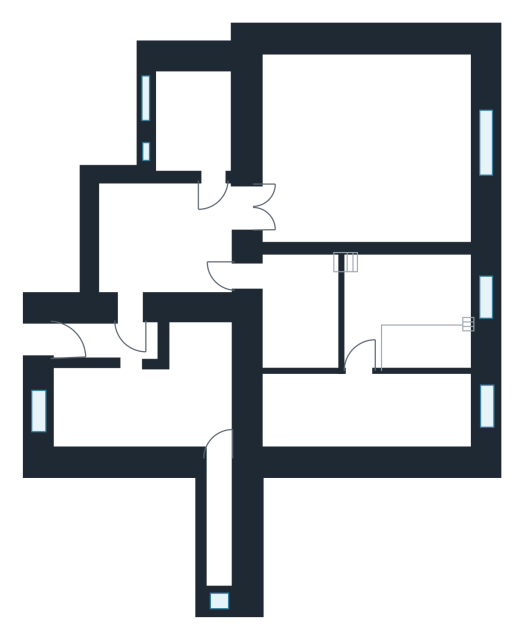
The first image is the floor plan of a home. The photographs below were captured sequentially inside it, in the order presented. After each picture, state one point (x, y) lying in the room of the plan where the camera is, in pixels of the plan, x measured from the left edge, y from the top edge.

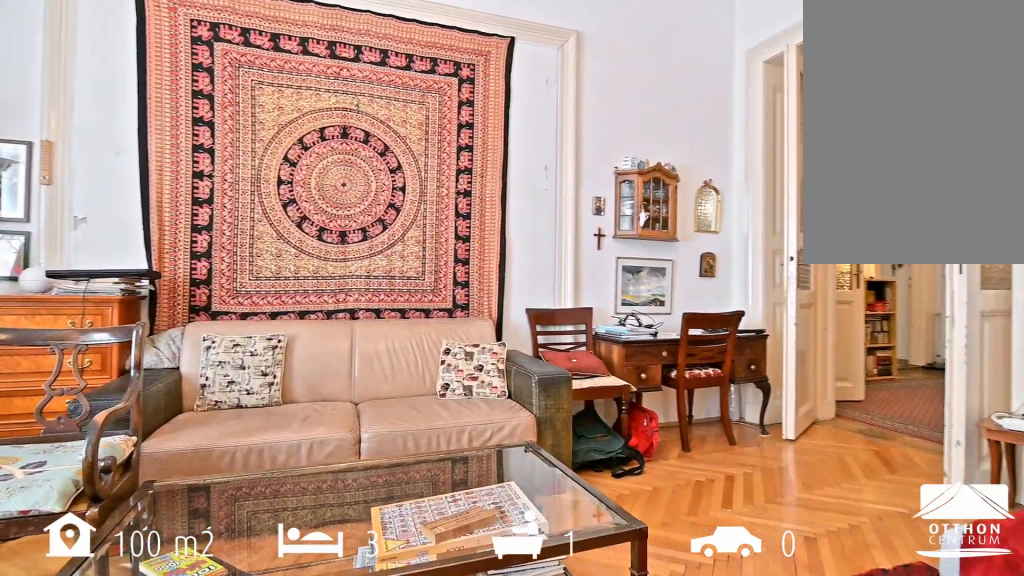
(374, 152)
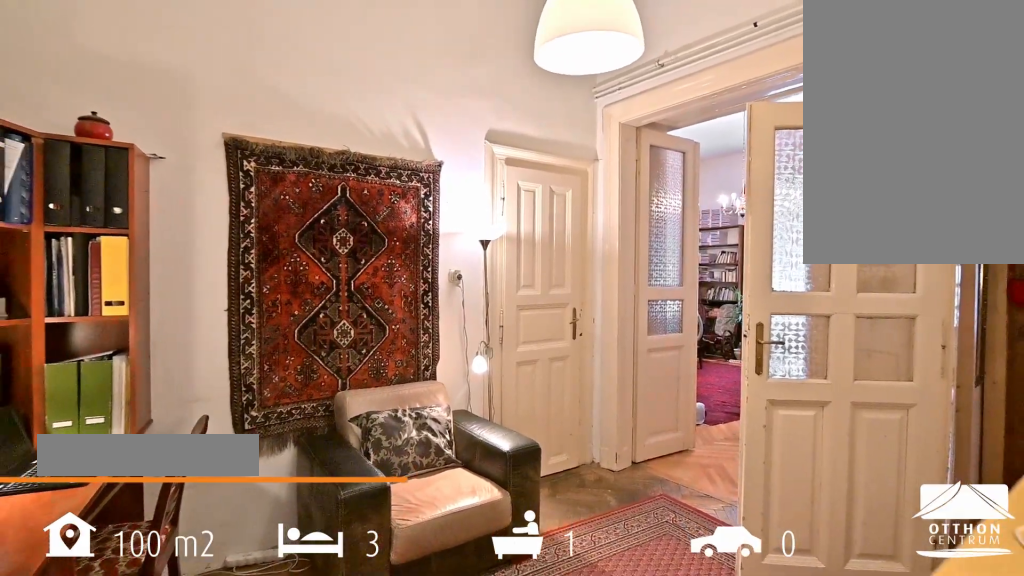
(167, 239)
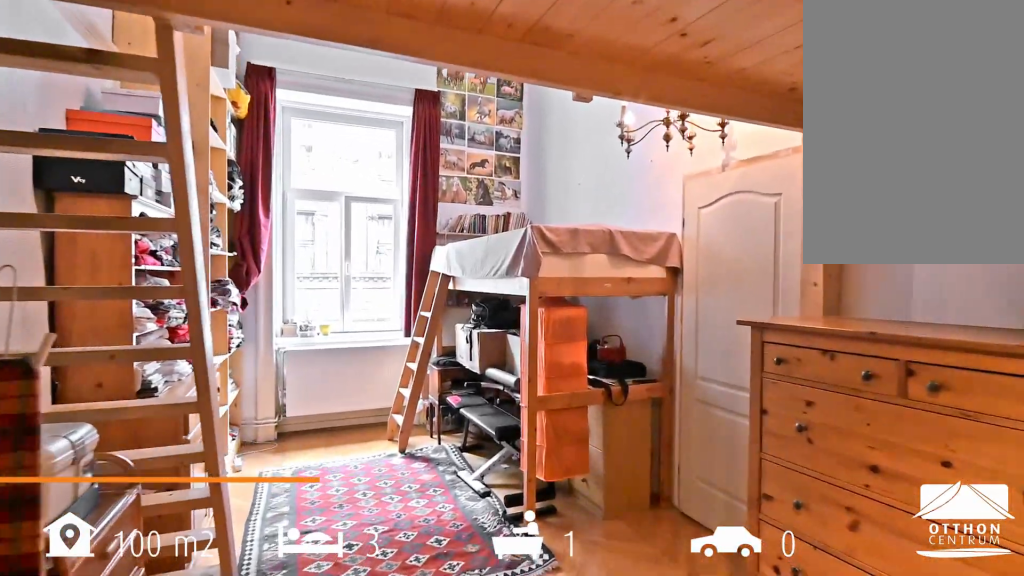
(352, 306)
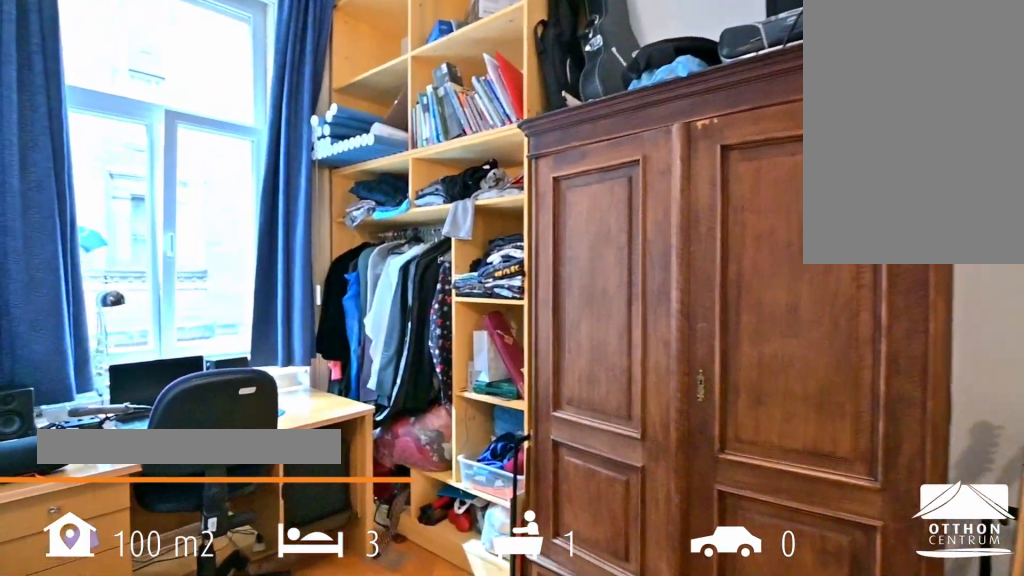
(366, 412)
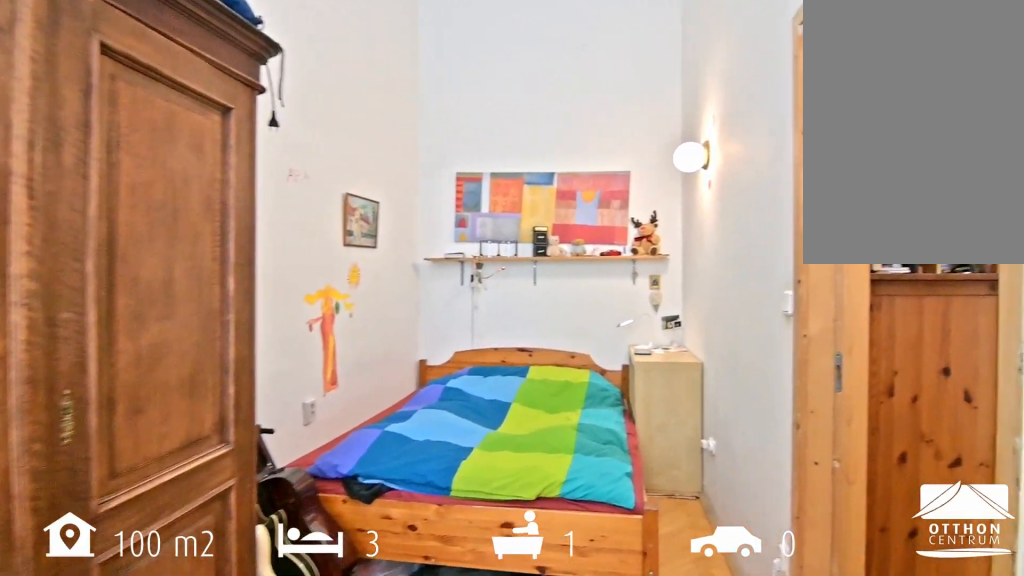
(366, 412)
